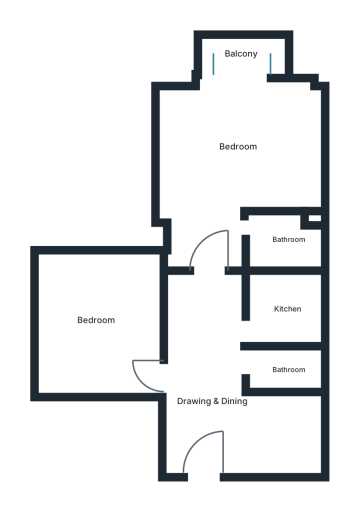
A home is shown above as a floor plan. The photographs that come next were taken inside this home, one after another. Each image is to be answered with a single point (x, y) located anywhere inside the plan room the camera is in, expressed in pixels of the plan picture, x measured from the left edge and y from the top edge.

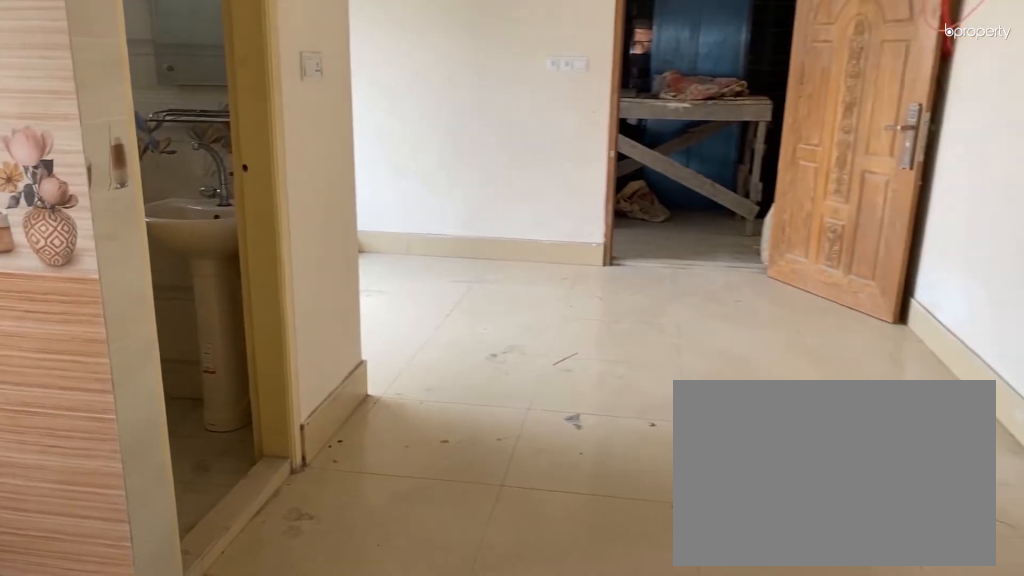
(204, 399)
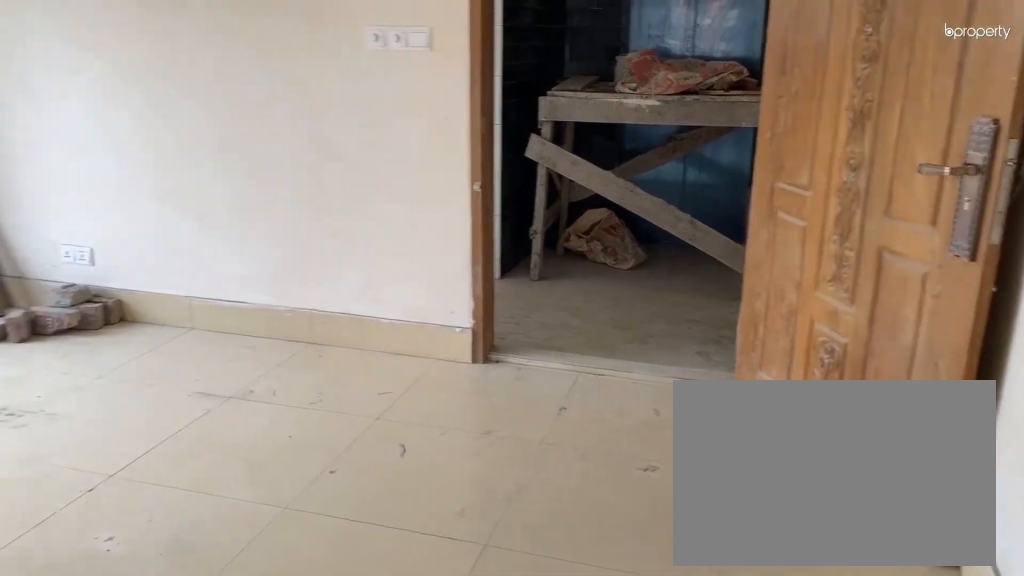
(204, 399)
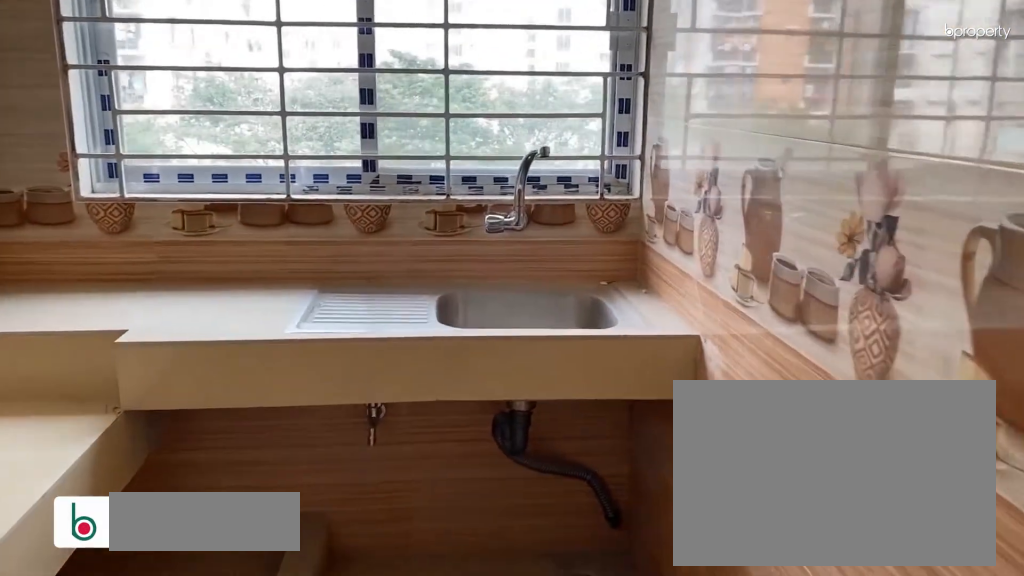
(286, 307)
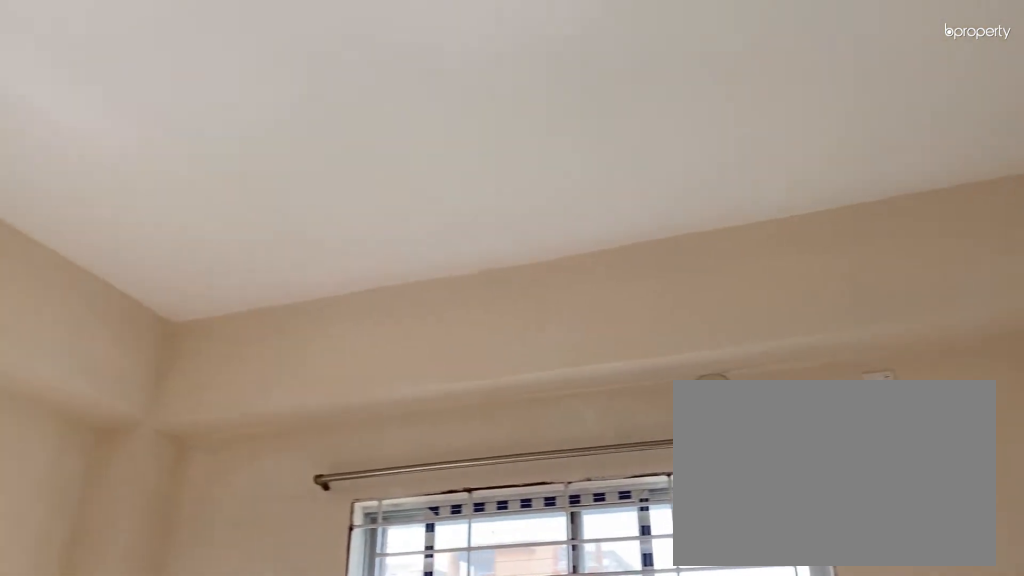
(238, 142)
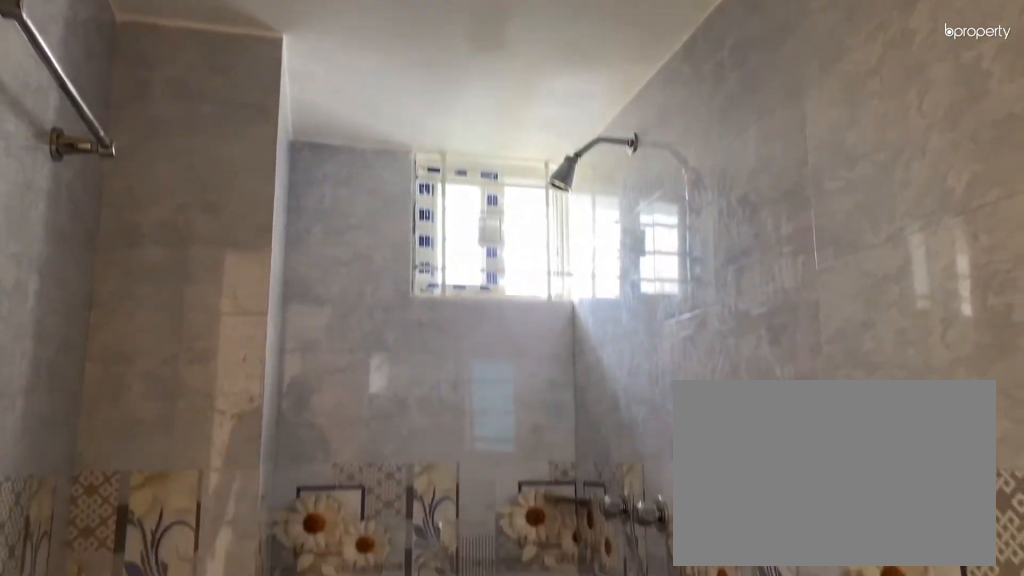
(288, 239)
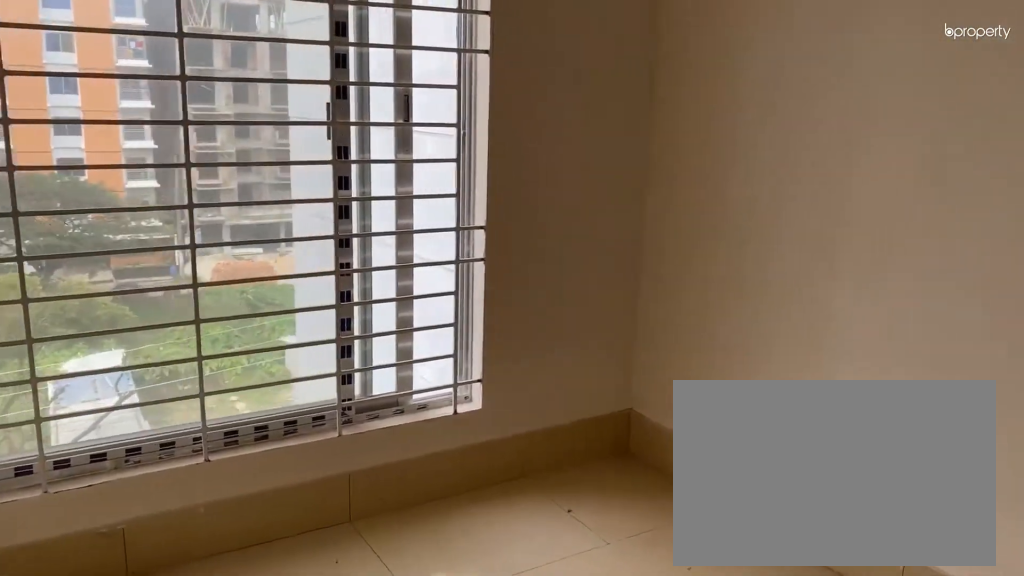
(97, 319)
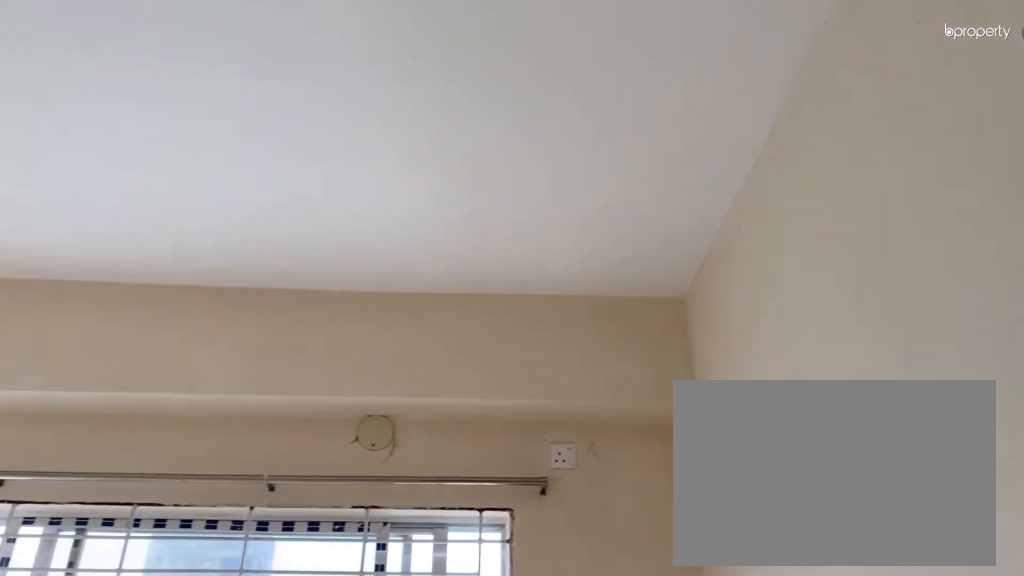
(97, 319)
